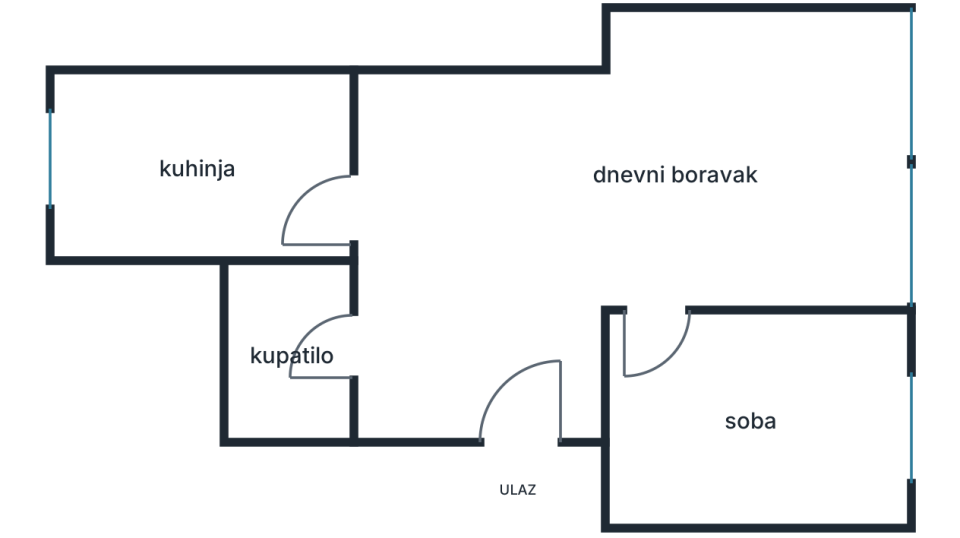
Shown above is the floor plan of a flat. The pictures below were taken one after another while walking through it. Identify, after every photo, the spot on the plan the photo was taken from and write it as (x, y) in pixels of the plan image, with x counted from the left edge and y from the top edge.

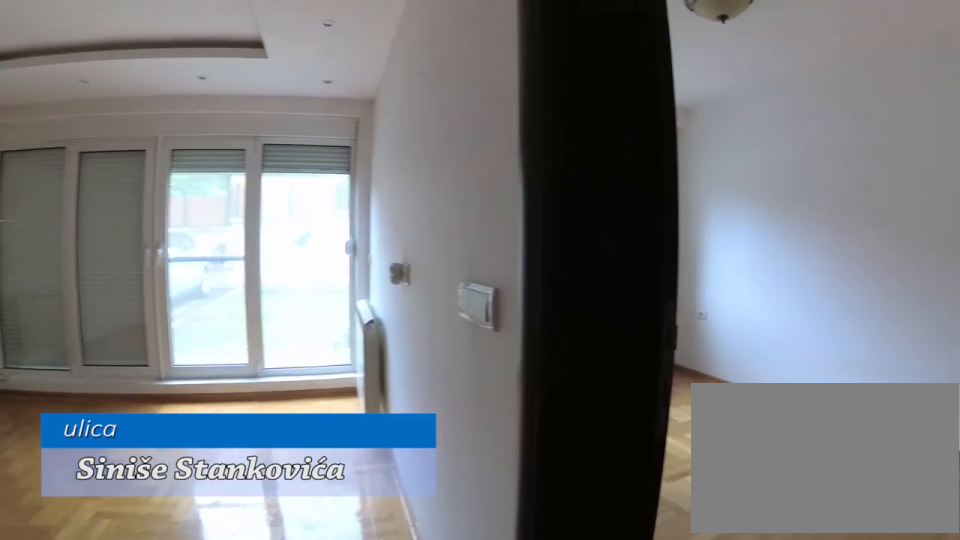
(578, 279)
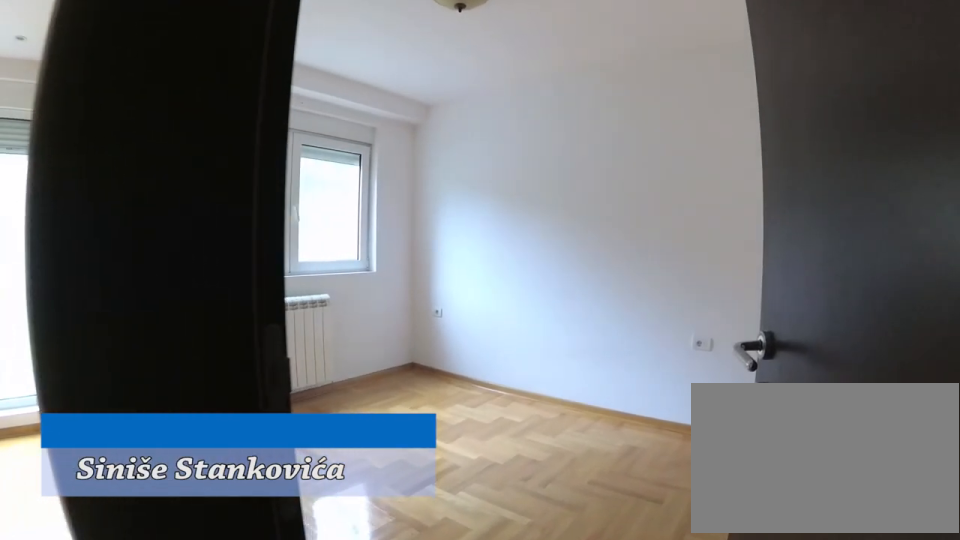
(637, 277)
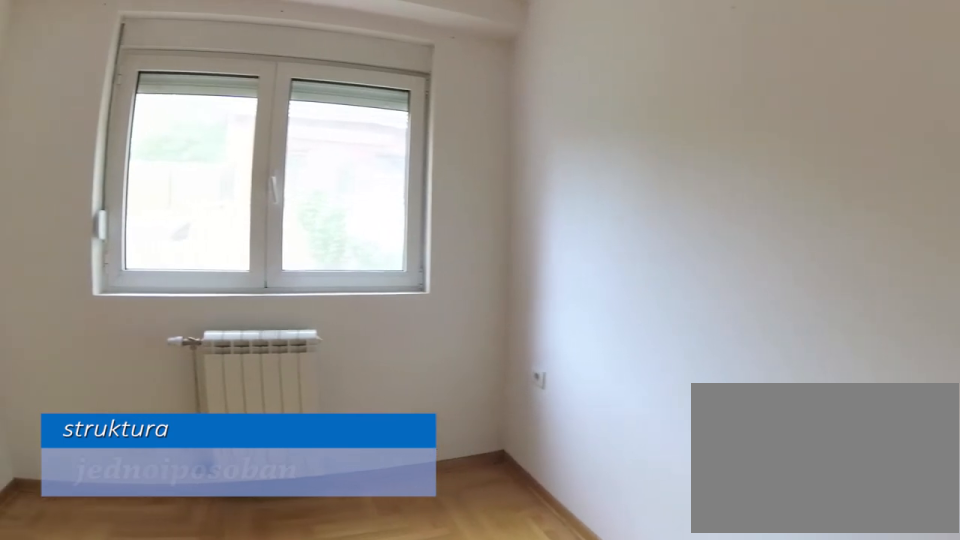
(644, 389)
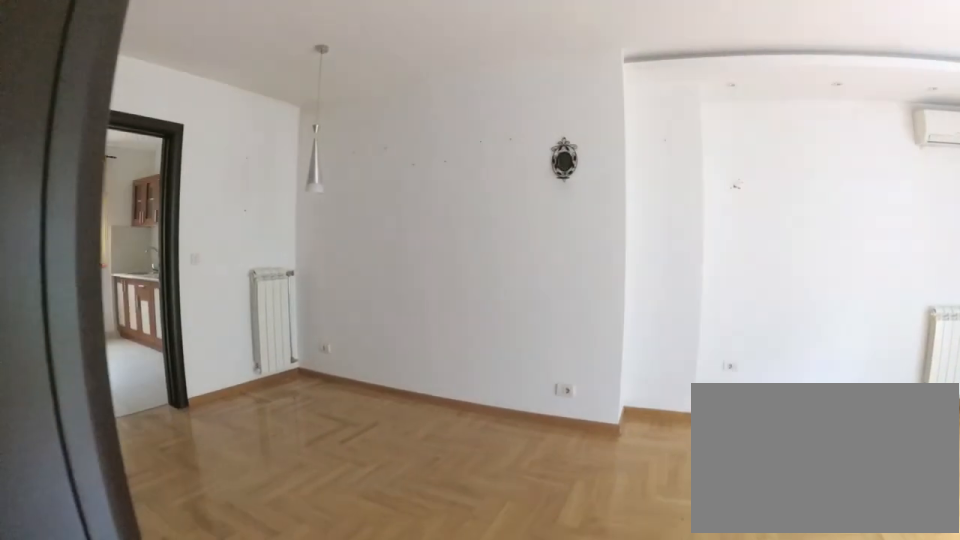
(664, 344)
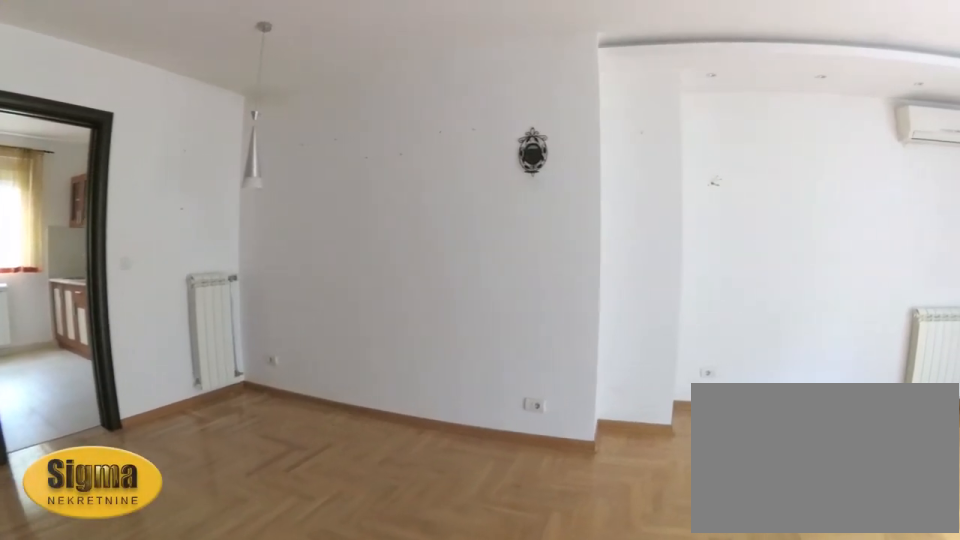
(664, 320)
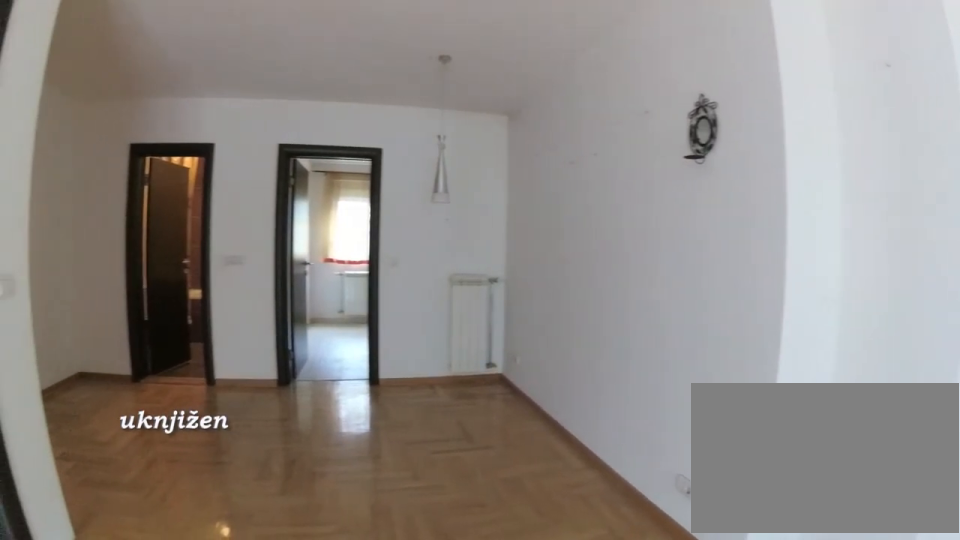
(766, 266)
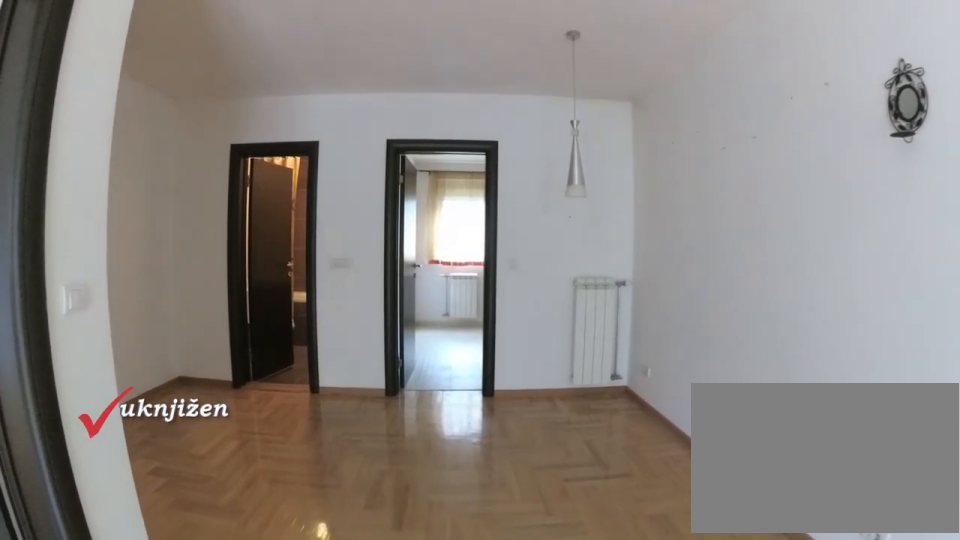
(731, 254)
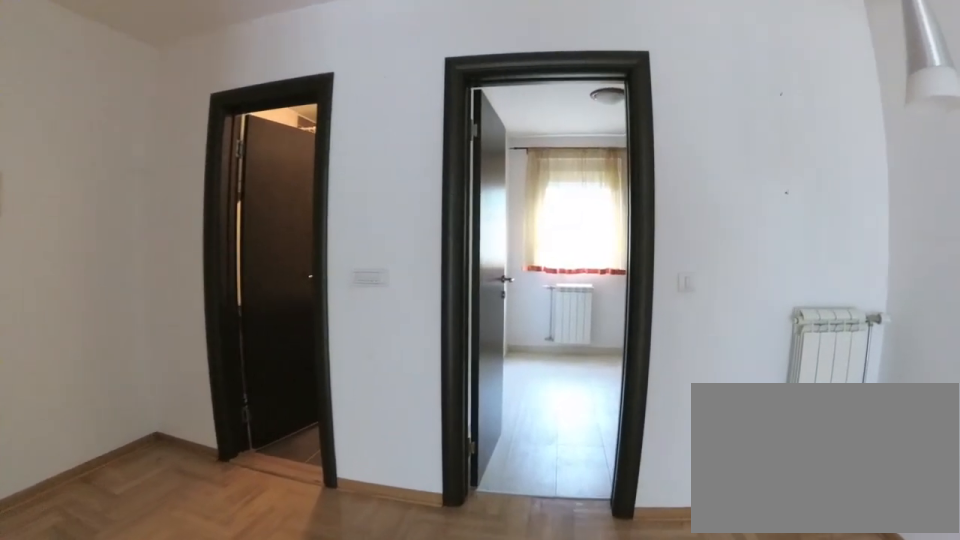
(572, 234)
